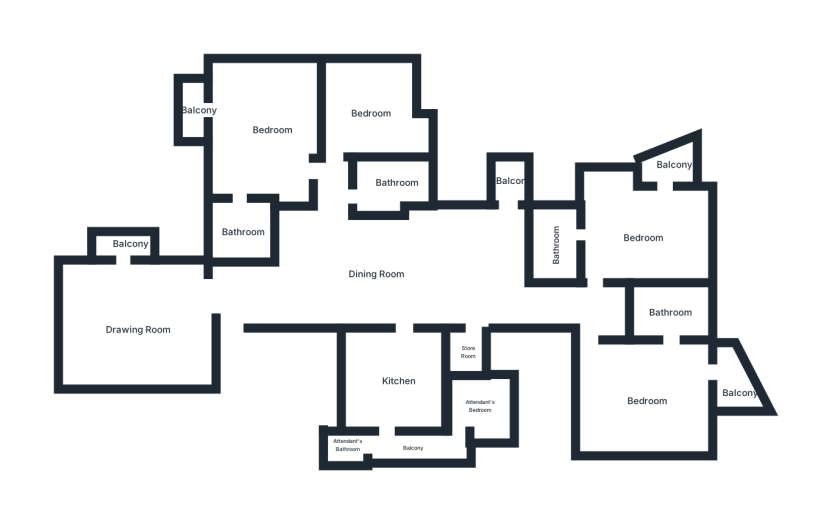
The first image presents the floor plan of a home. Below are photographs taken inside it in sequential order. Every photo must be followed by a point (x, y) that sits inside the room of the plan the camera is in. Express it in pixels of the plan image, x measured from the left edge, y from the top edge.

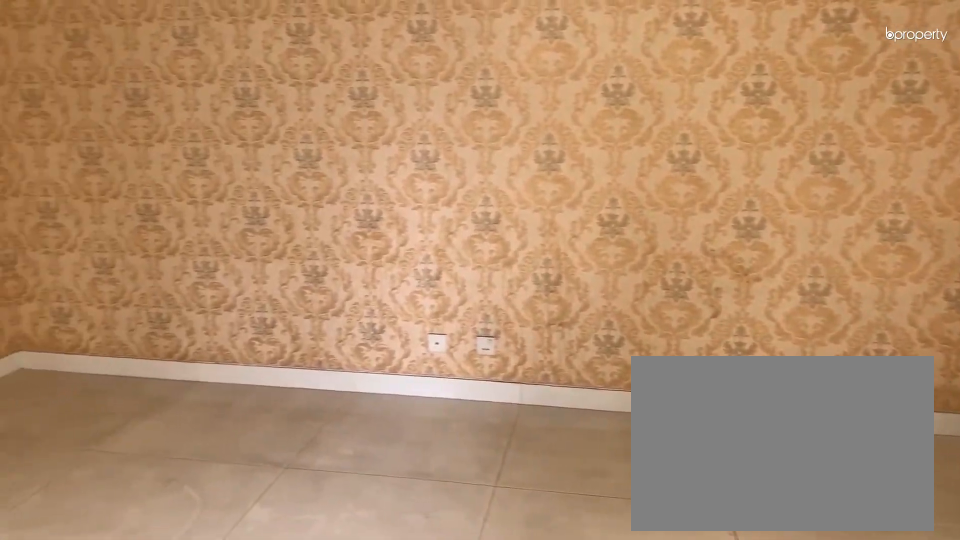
(135, 335)
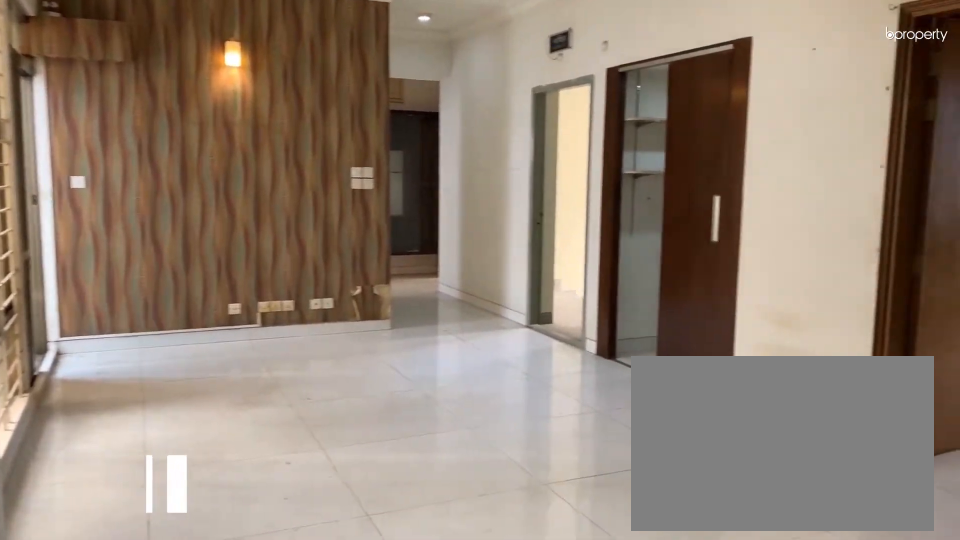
(376, 274)
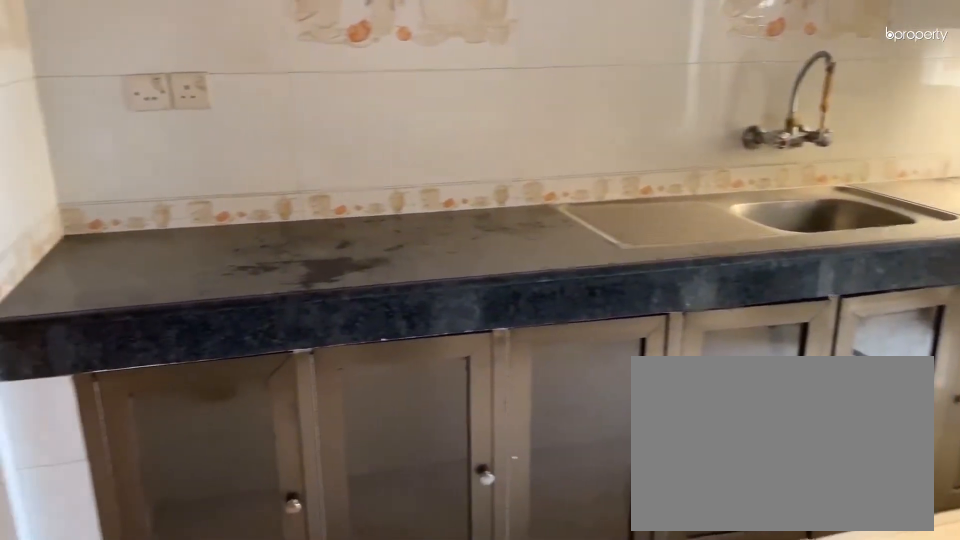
(402, 381)
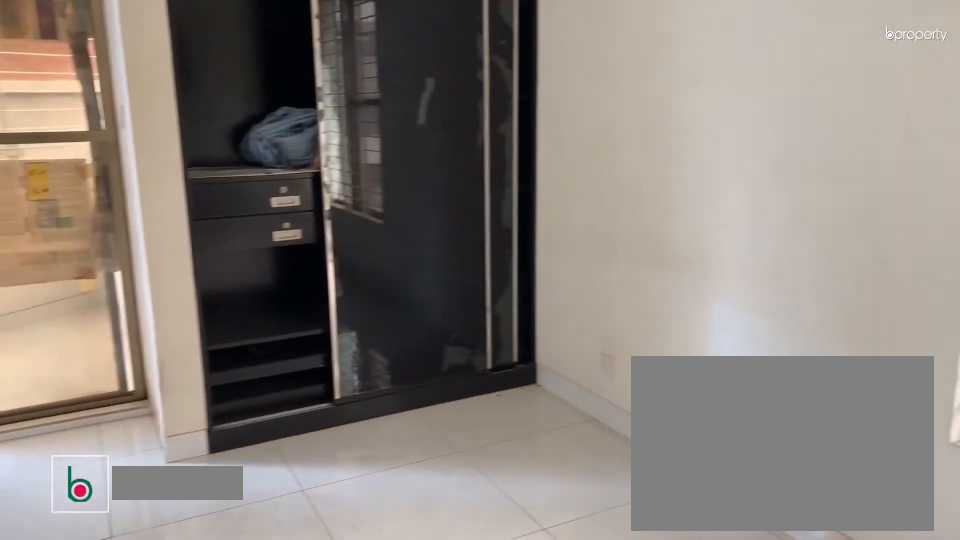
(644, 401)
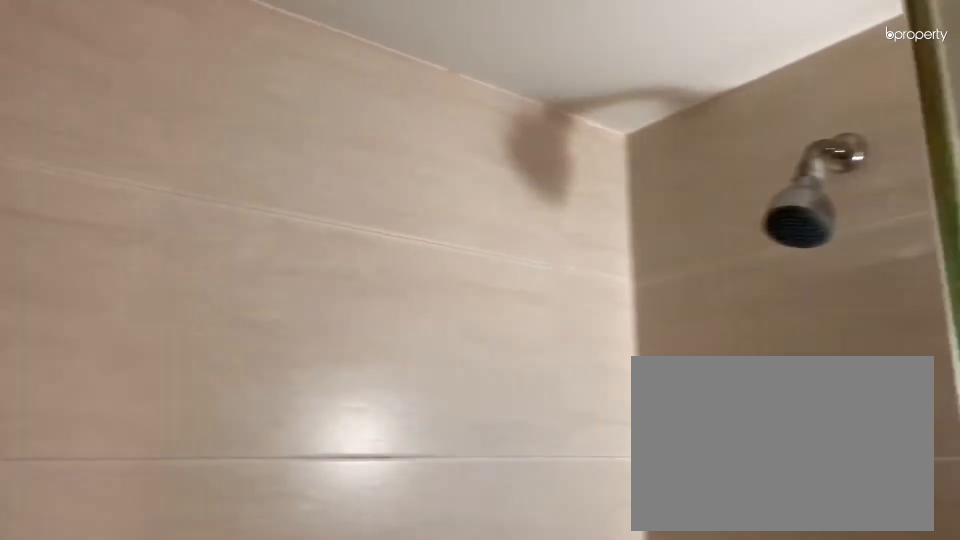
(672, 315)
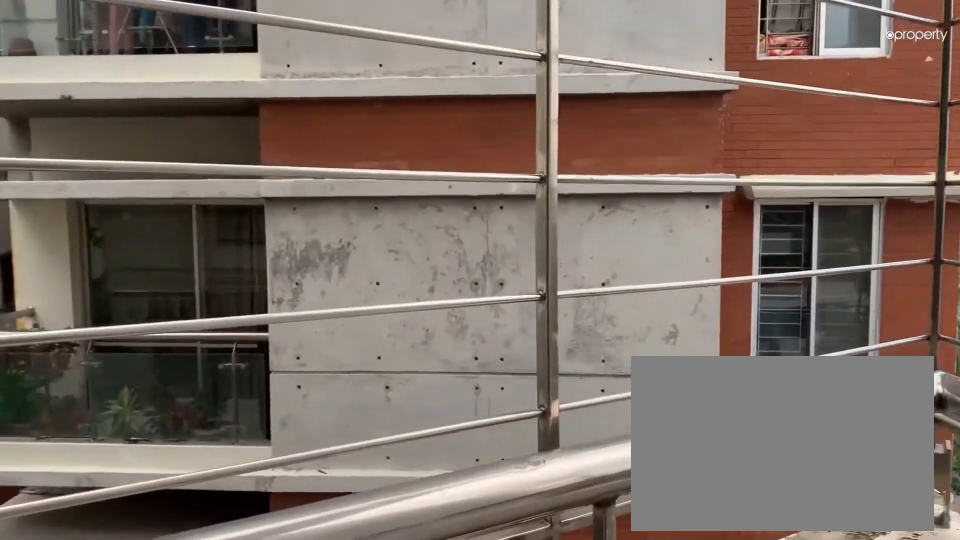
(738, 391)
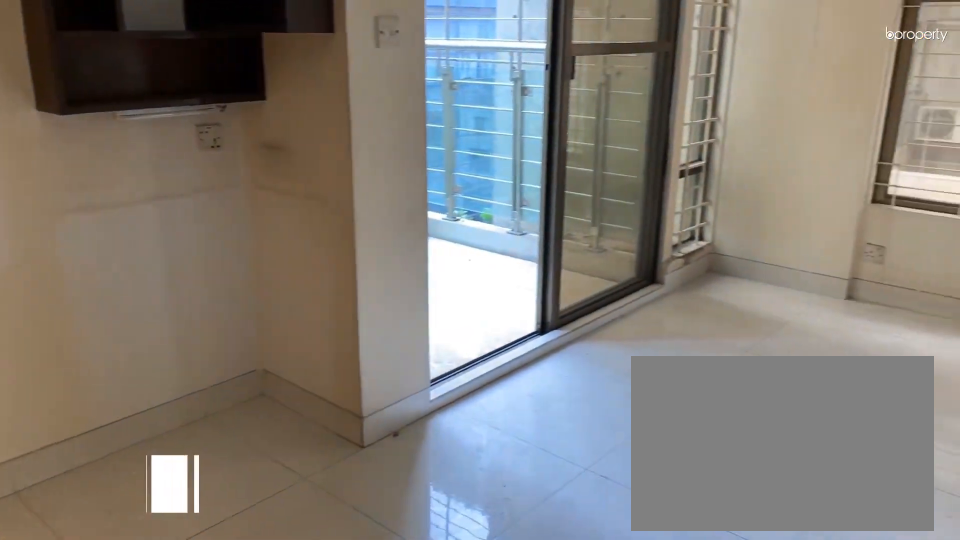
(644, 232)
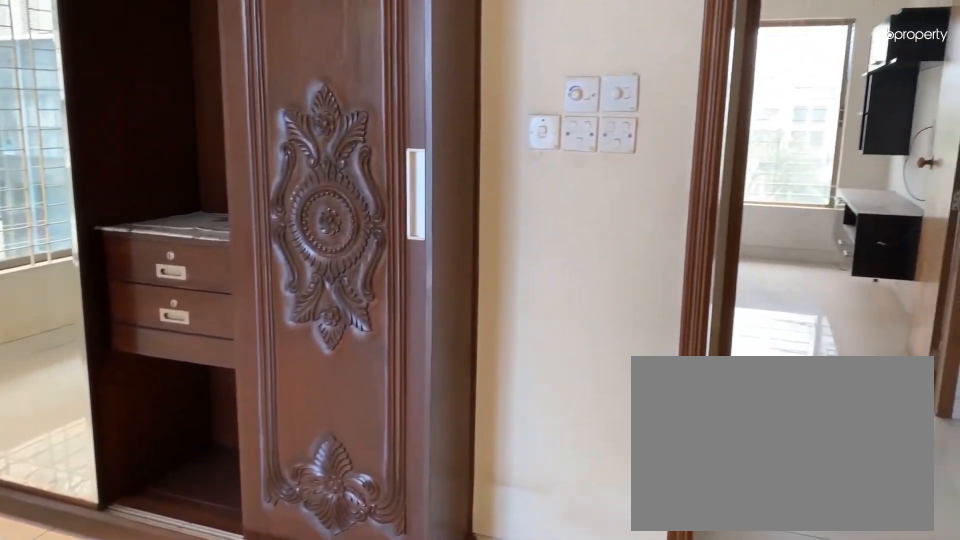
(644, 232)
